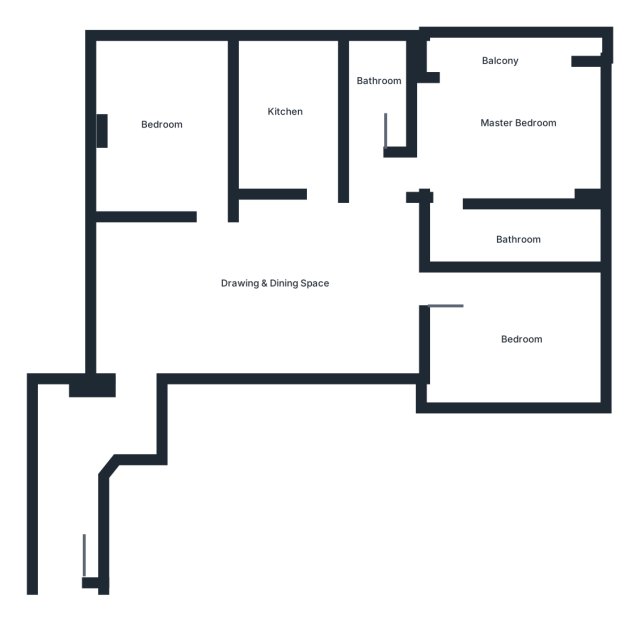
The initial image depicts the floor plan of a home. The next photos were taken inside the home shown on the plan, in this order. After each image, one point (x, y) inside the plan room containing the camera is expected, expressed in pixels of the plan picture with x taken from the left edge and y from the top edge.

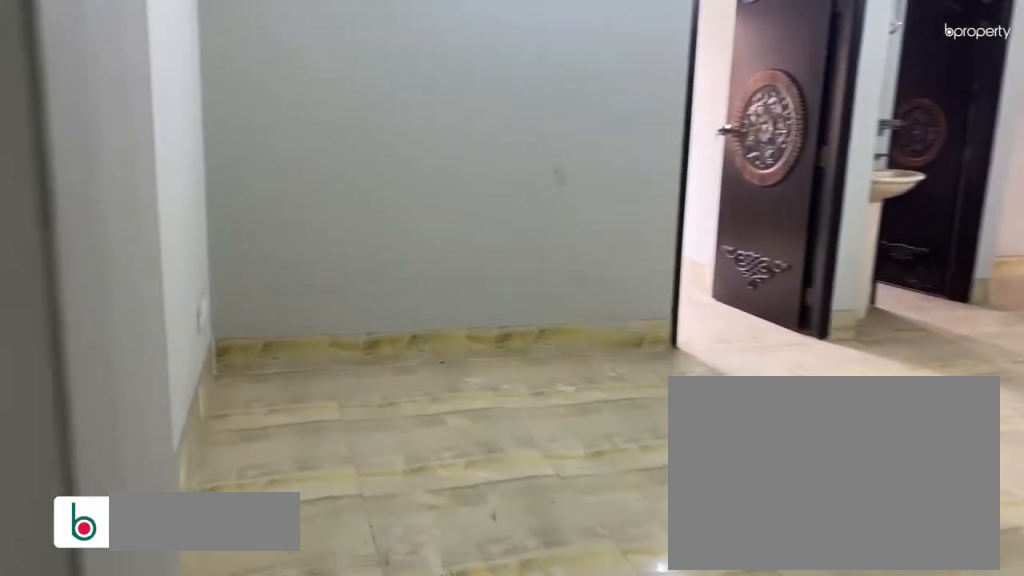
(163, 344)
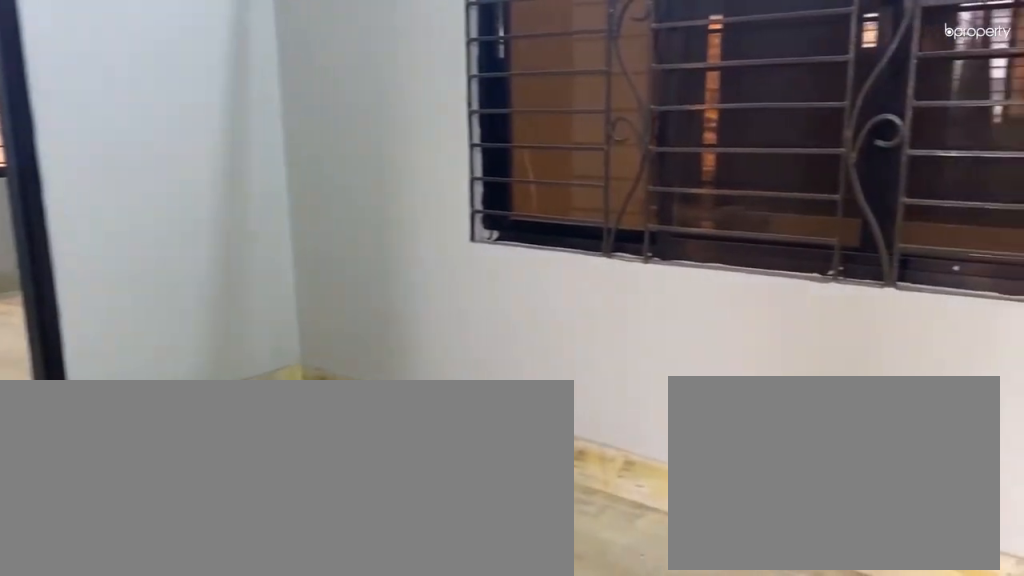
(270, 263)
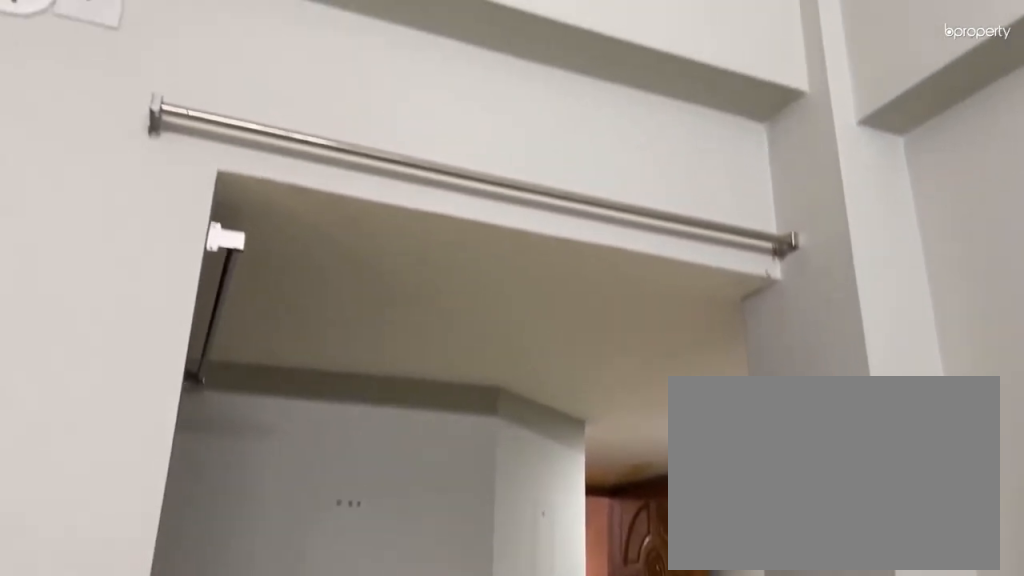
(271, 262)
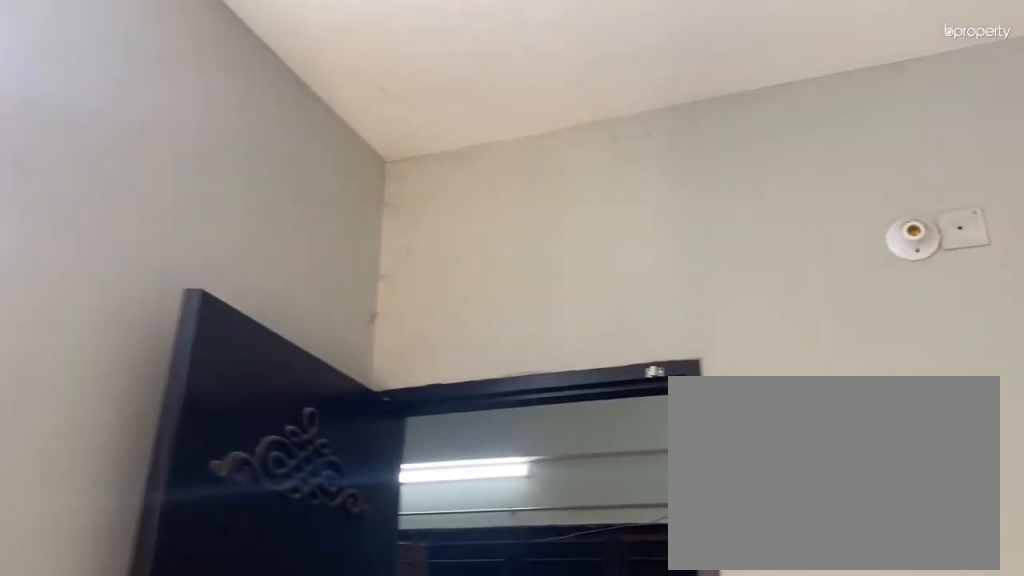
(154, 146)
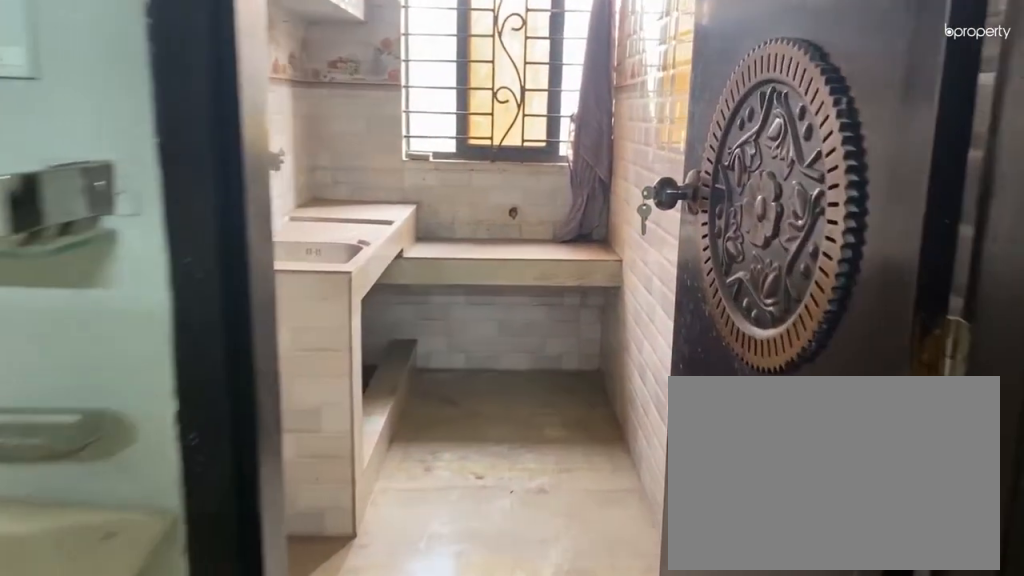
(311, 195)
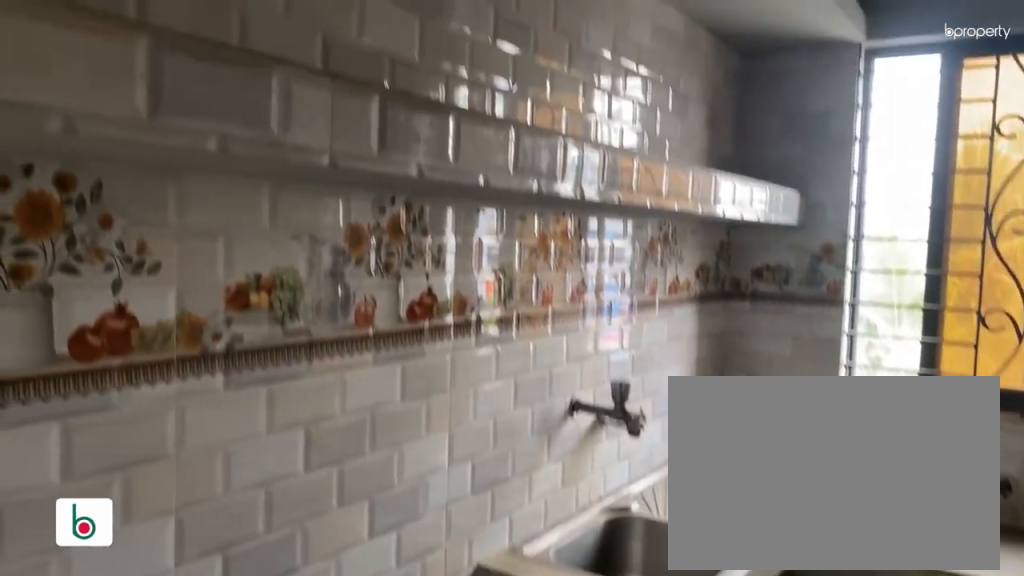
(292, 124)
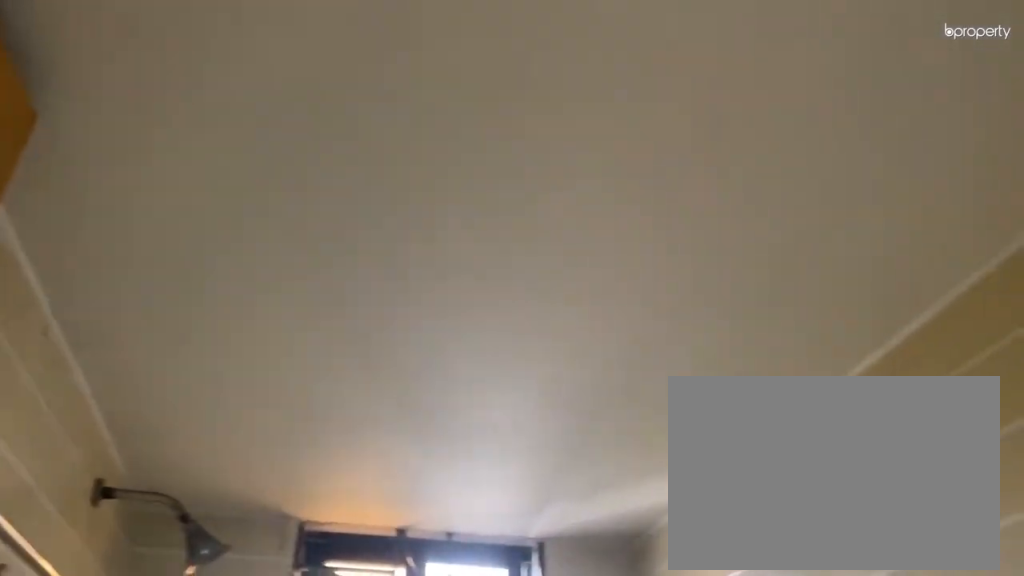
(372, 106)
